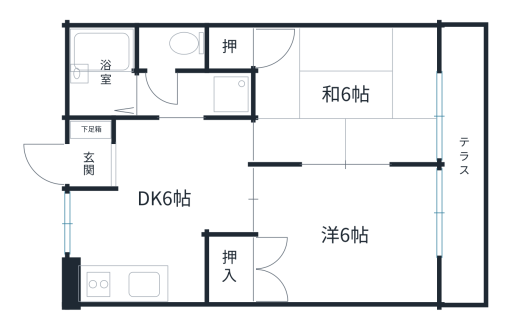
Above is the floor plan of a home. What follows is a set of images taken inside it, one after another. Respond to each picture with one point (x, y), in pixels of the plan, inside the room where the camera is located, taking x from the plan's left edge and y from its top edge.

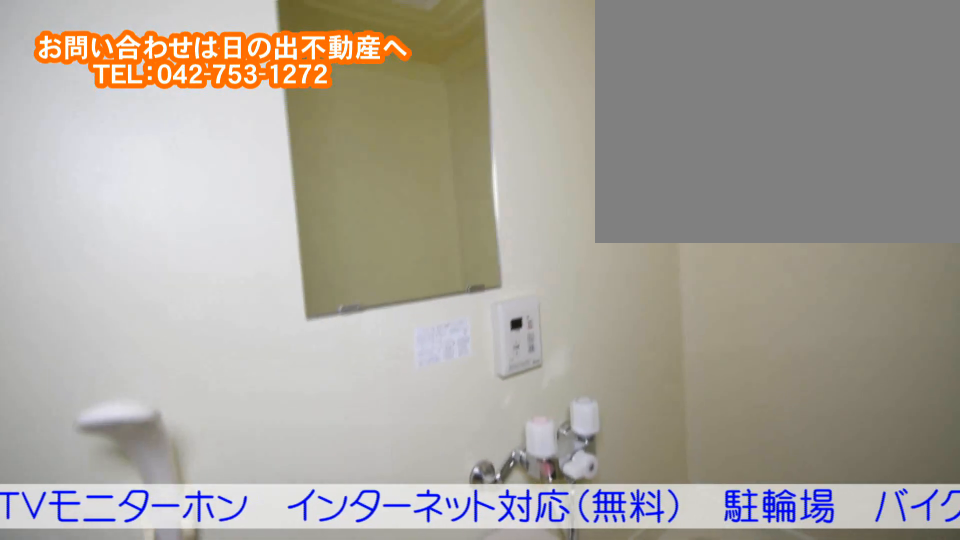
(103, 84)
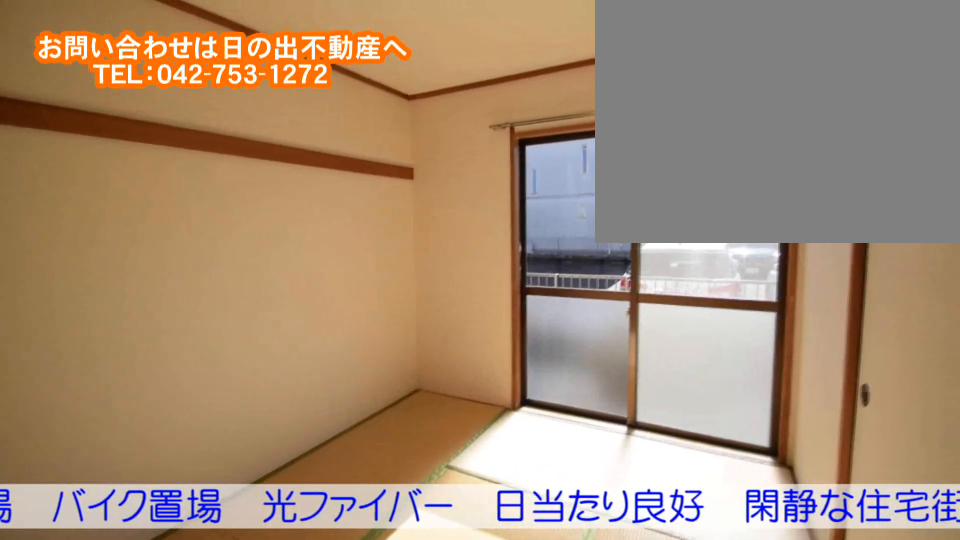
(390, 94)
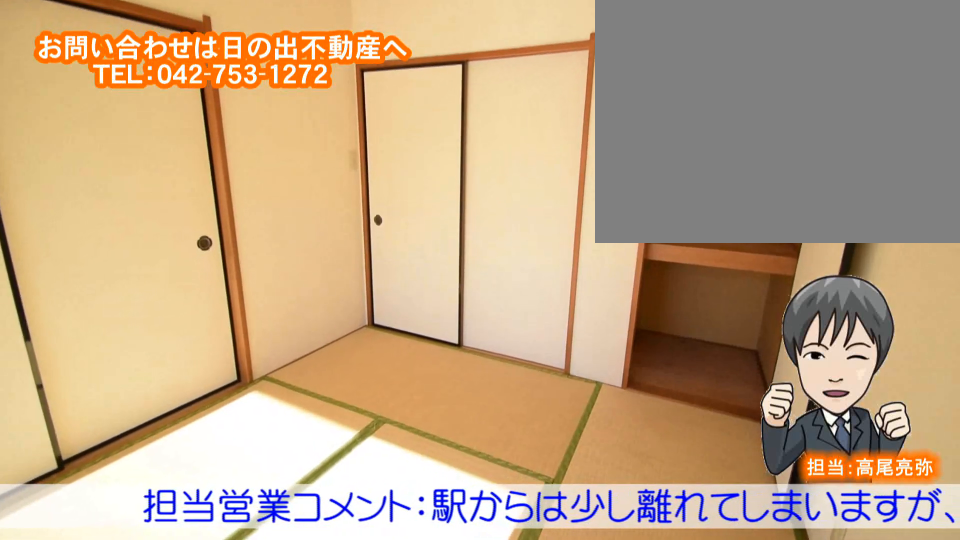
(390, 94)
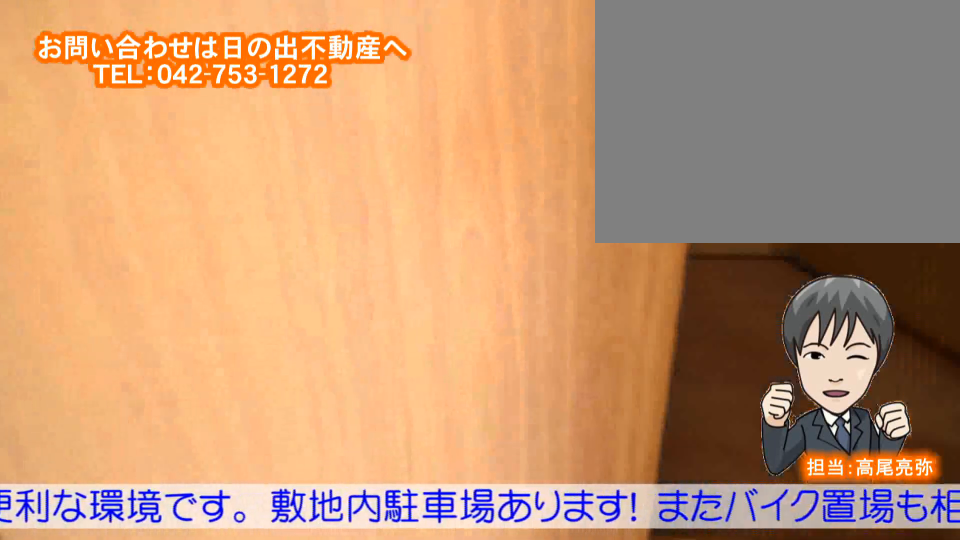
(394, 229)
